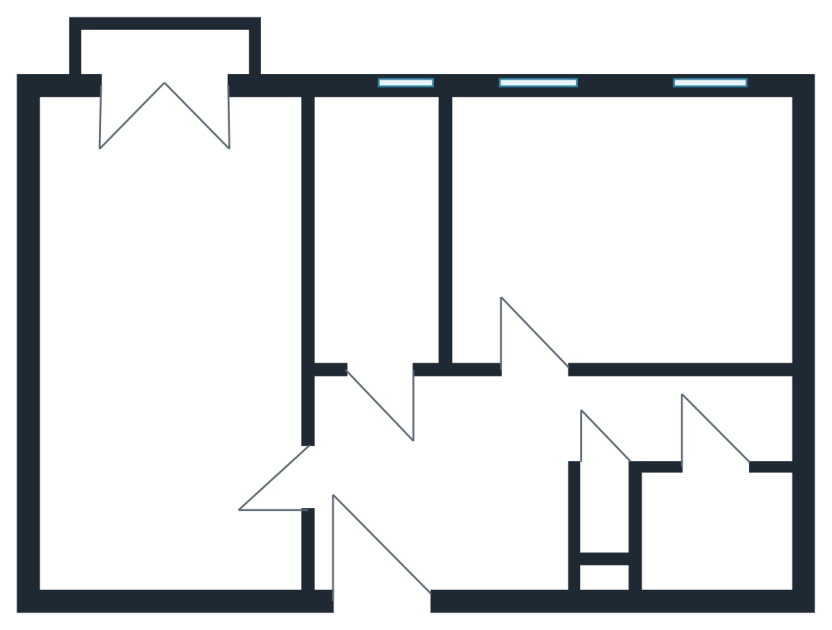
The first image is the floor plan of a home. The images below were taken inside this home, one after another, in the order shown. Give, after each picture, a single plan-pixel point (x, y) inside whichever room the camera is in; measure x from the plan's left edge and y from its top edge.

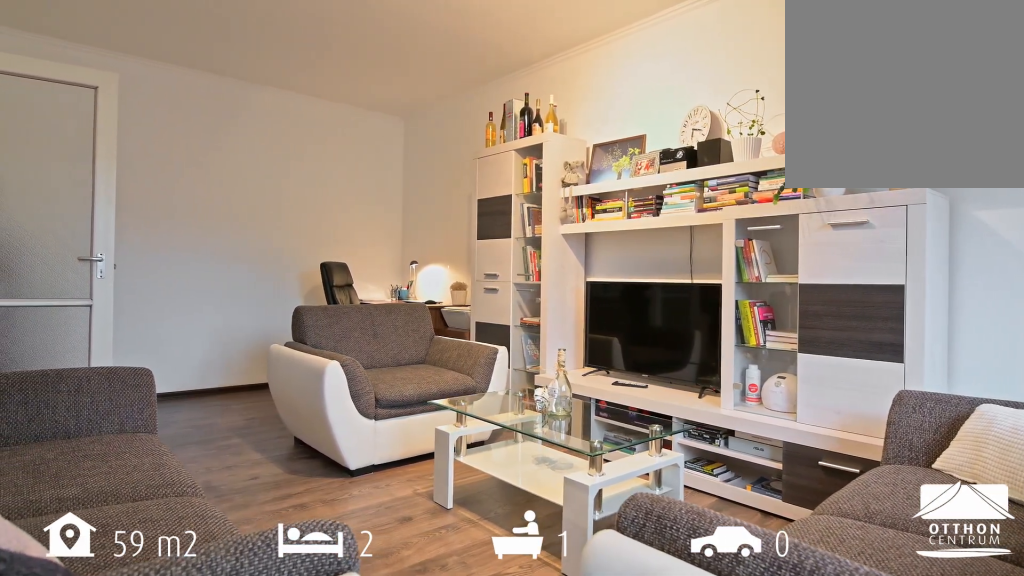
(174, 347)
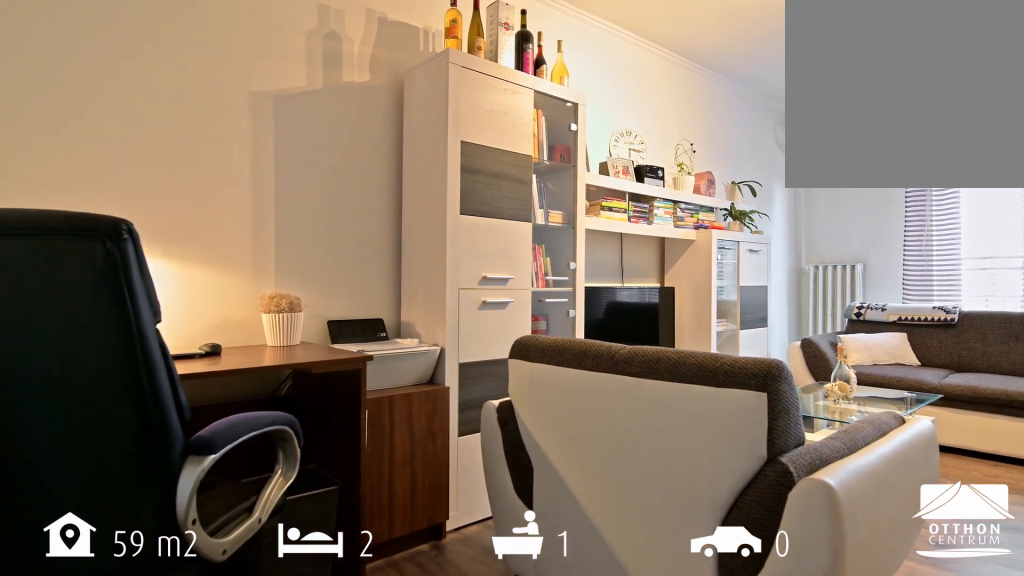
(174, 348)
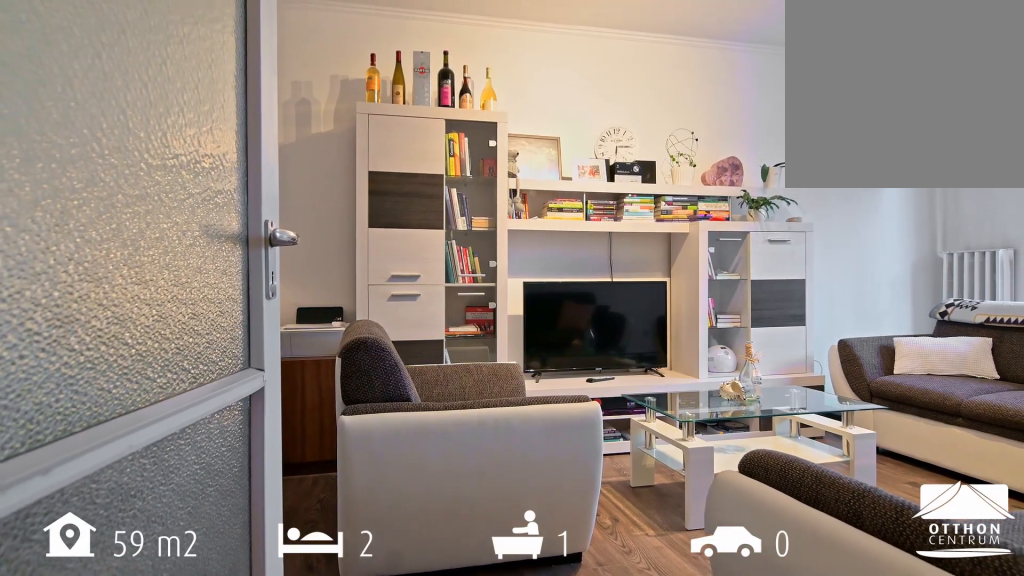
(174, 347)
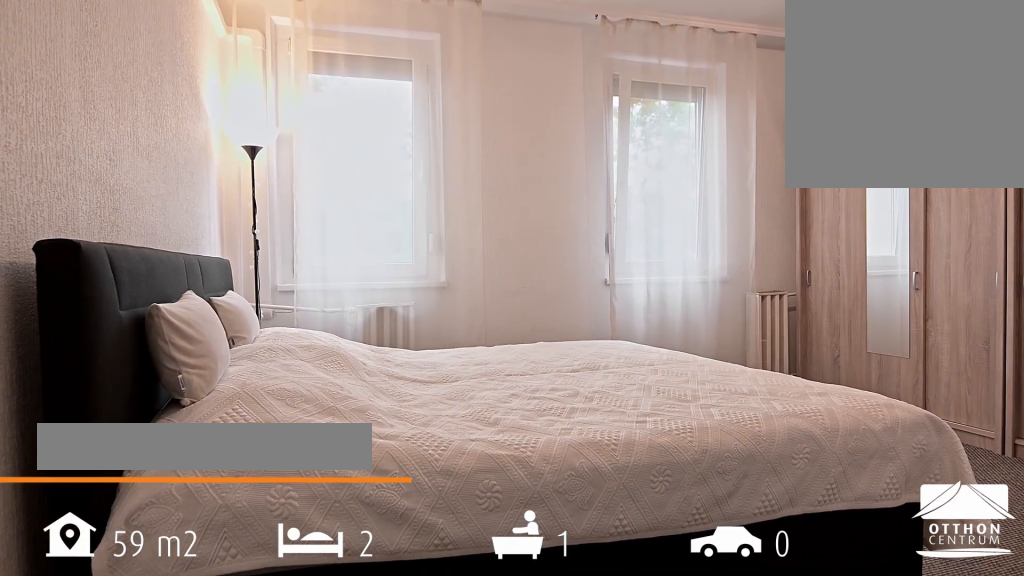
(627, 234)
